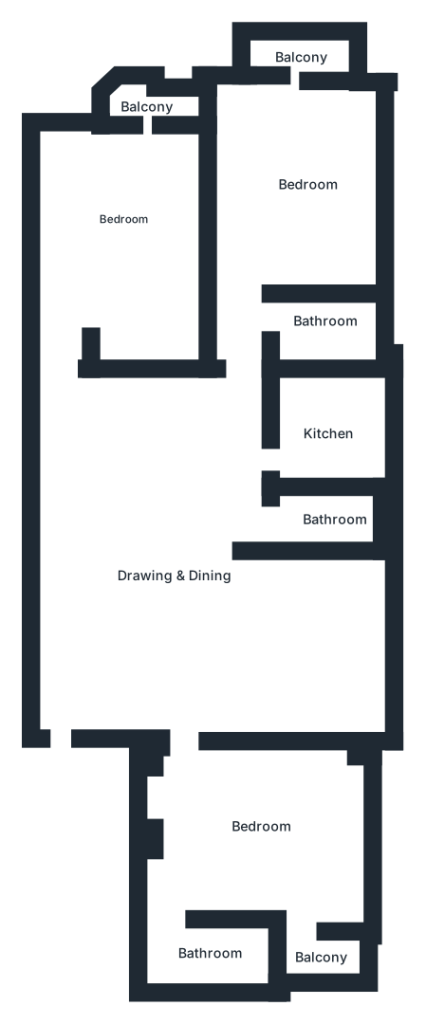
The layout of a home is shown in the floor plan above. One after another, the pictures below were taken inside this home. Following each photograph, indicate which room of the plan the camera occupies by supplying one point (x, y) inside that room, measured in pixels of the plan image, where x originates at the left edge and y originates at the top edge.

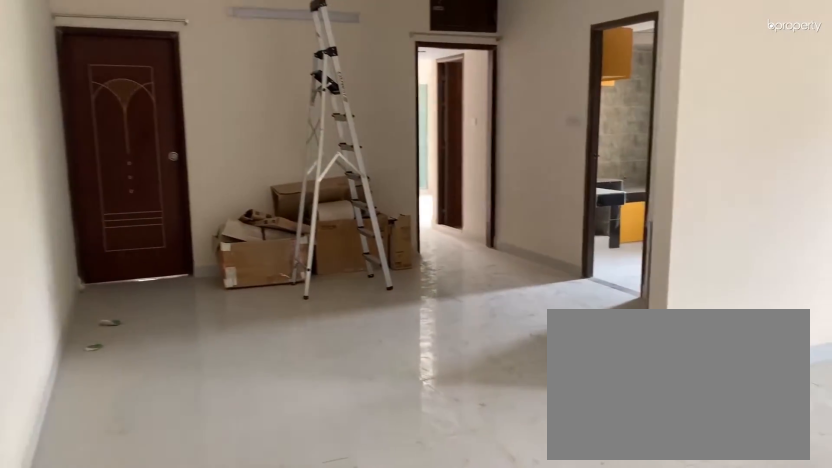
(184, 618)
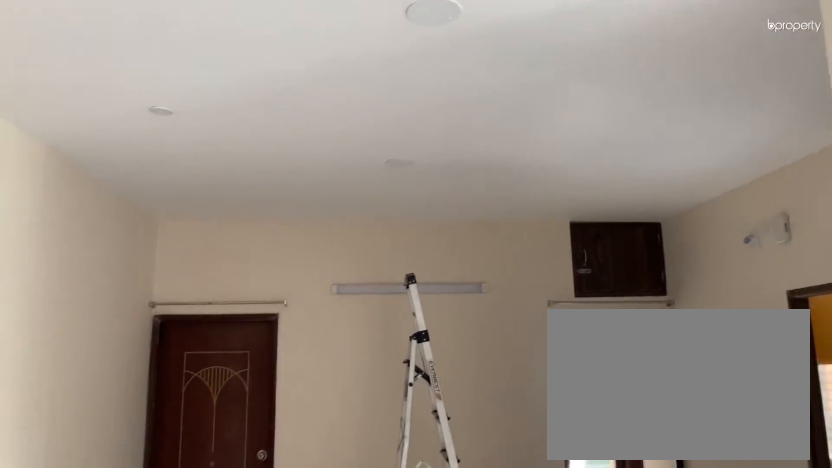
(184, 618)
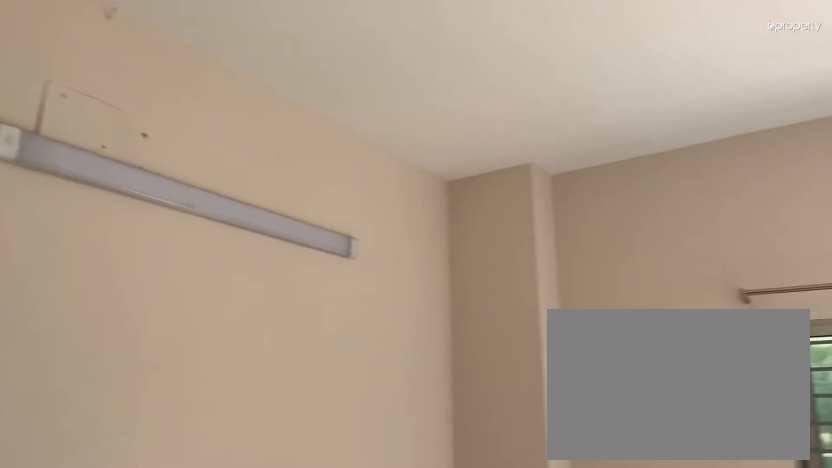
(257, 850)
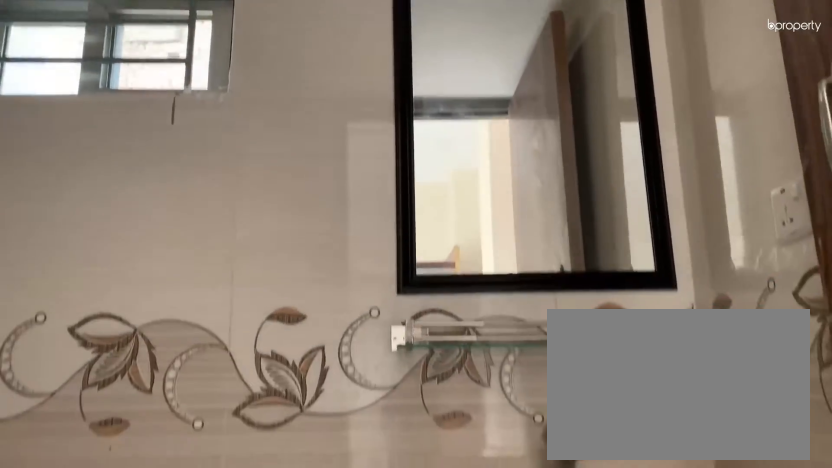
(205, 950)
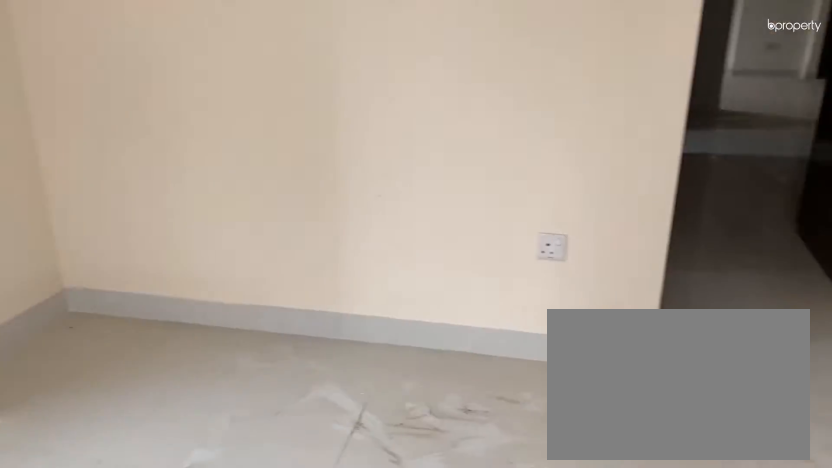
(296, 161)
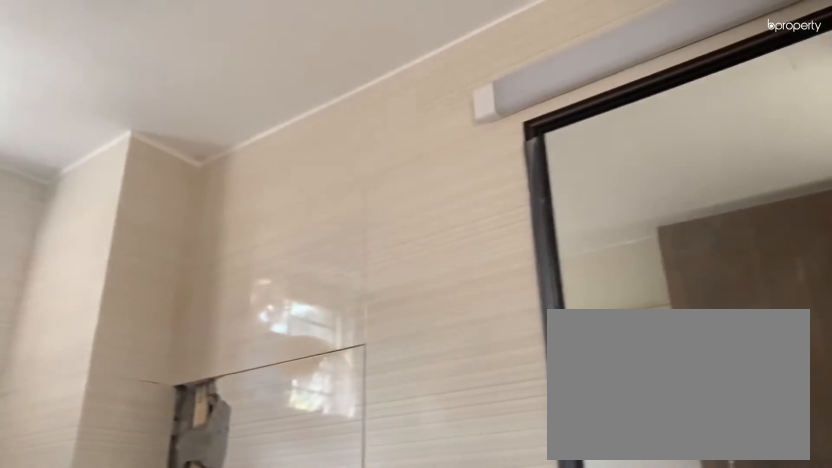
(321, 330)
